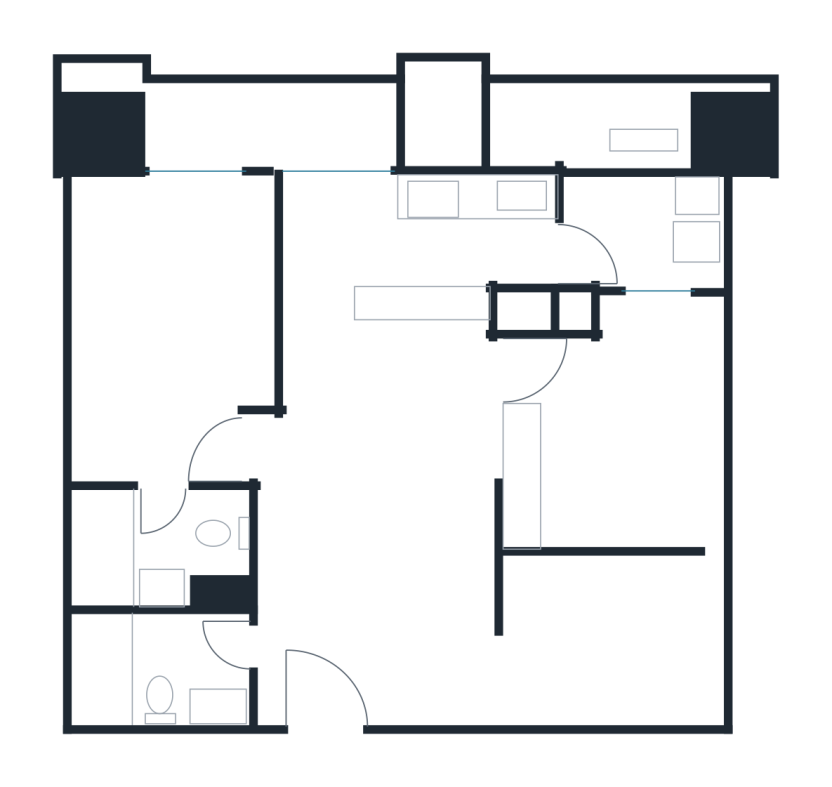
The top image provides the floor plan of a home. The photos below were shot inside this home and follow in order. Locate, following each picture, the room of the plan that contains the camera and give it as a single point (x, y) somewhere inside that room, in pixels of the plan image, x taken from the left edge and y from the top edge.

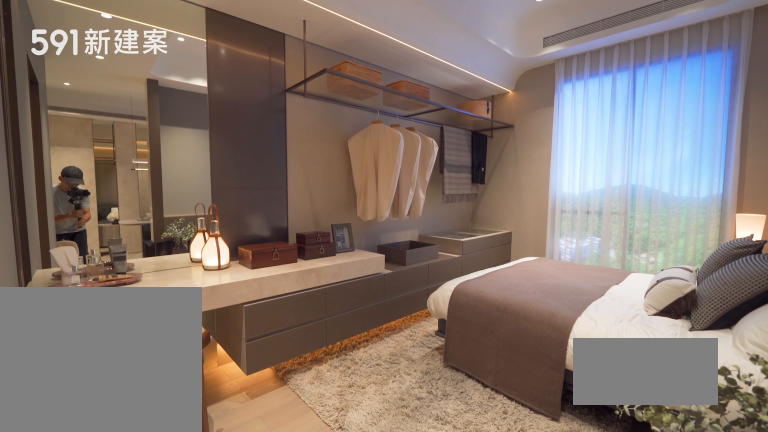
(170, 324)
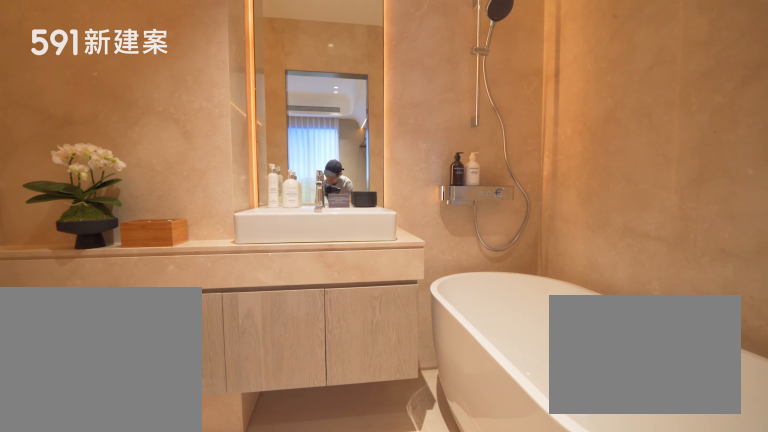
(163, 549)
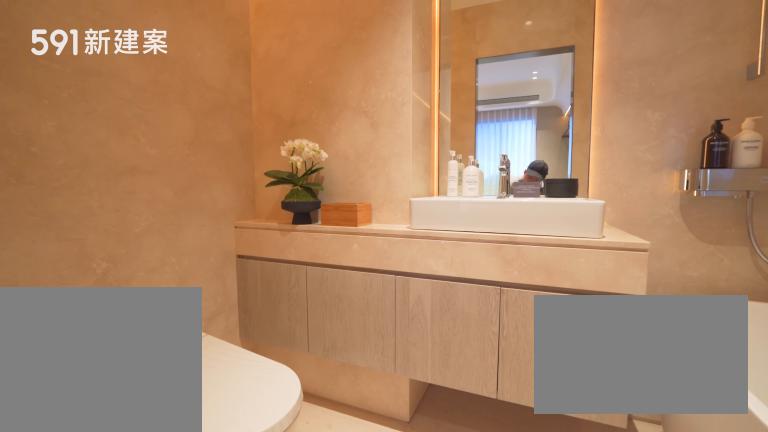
(163, 549)
